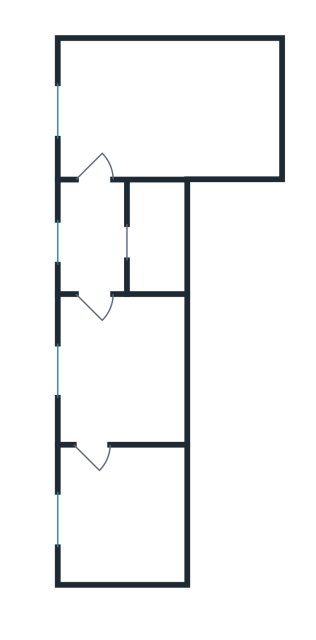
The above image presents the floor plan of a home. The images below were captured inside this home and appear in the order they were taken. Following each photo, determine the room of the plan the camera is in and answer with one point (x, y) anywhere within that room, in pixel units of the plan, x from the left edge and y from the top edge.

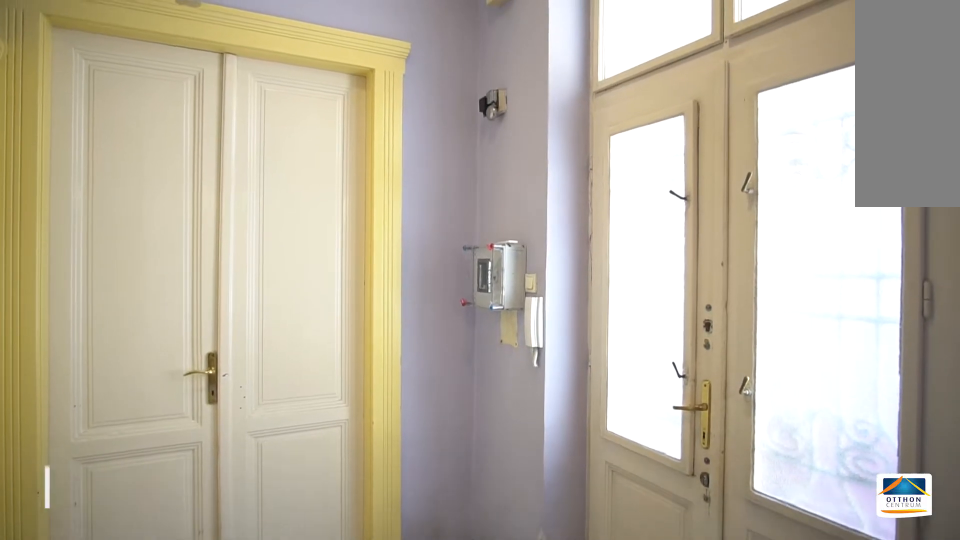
(96, 238)
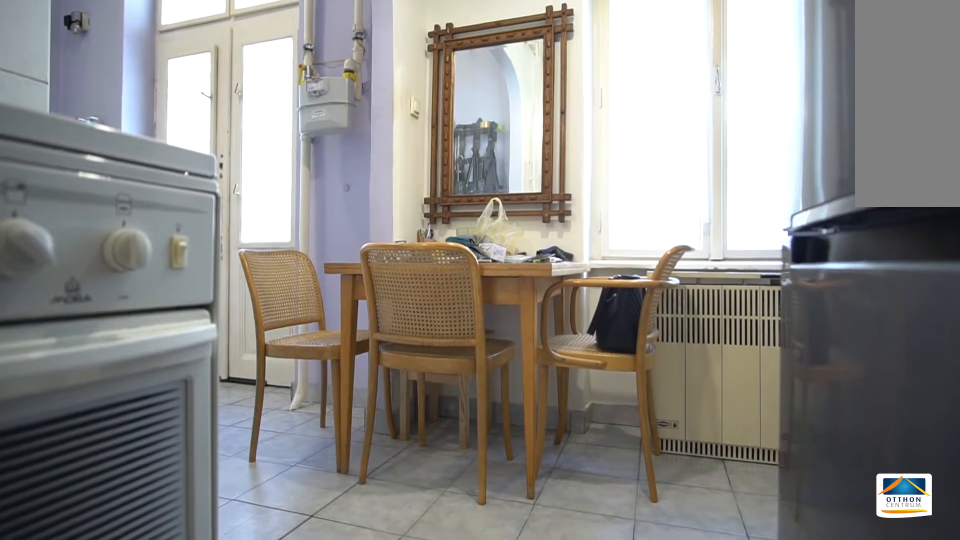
(183, 108)
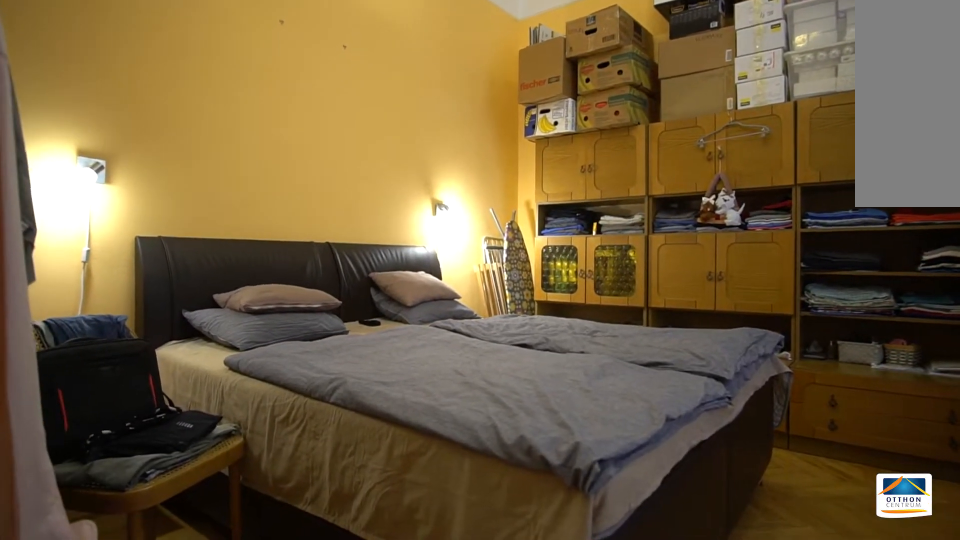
(131, 515)
